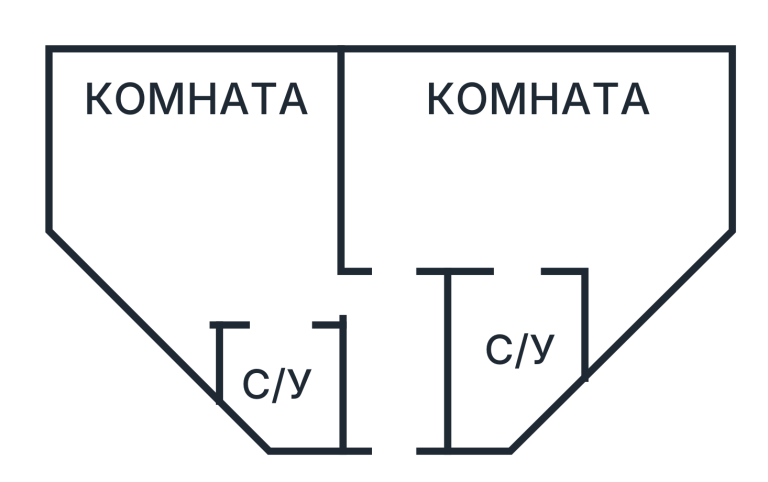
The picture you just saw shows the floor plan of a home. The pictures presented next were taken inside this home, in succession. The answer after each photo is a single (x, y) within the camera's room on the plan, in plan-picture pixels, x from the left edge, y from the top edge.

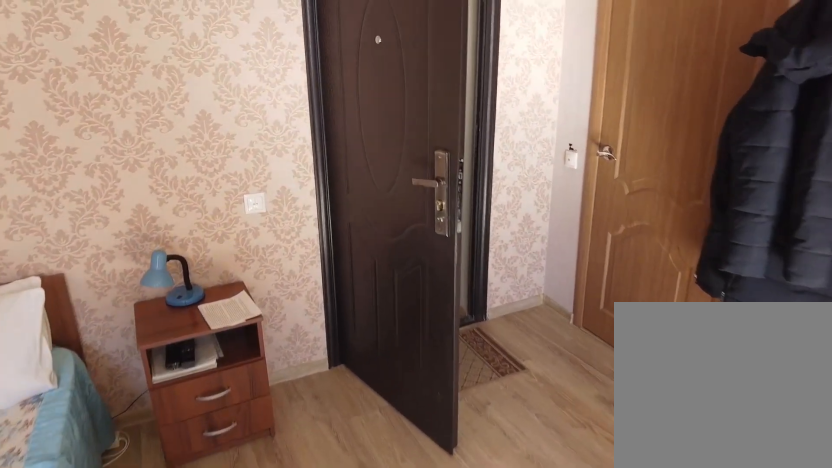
(304, 234)
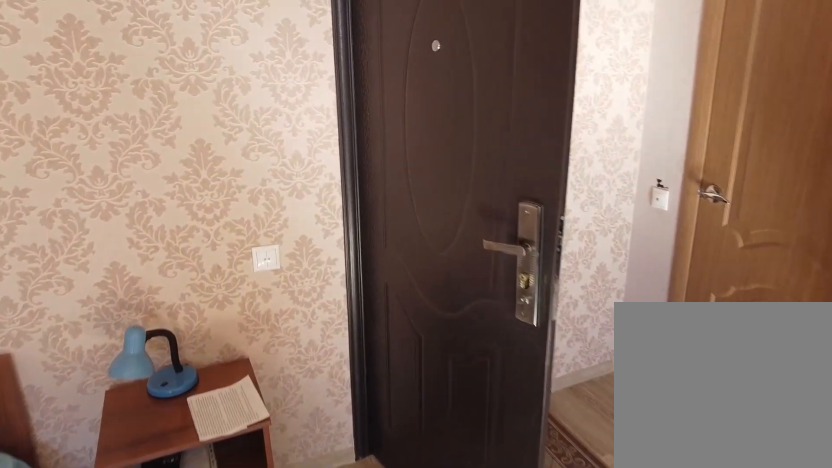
(304, 234)
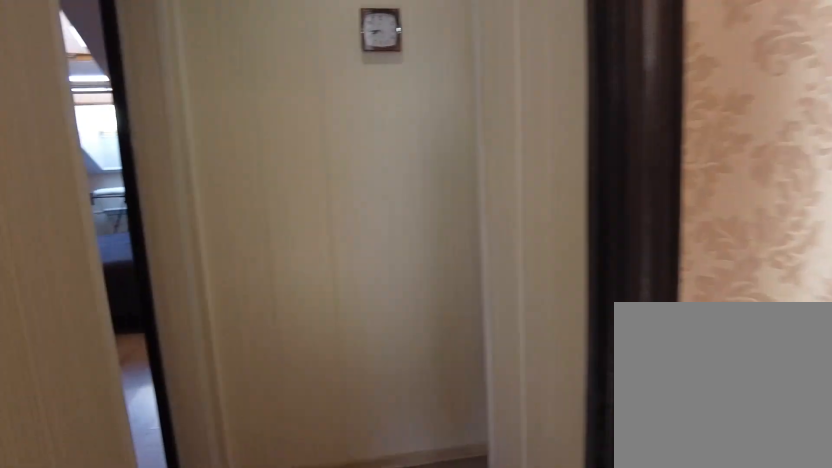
(321, 295)
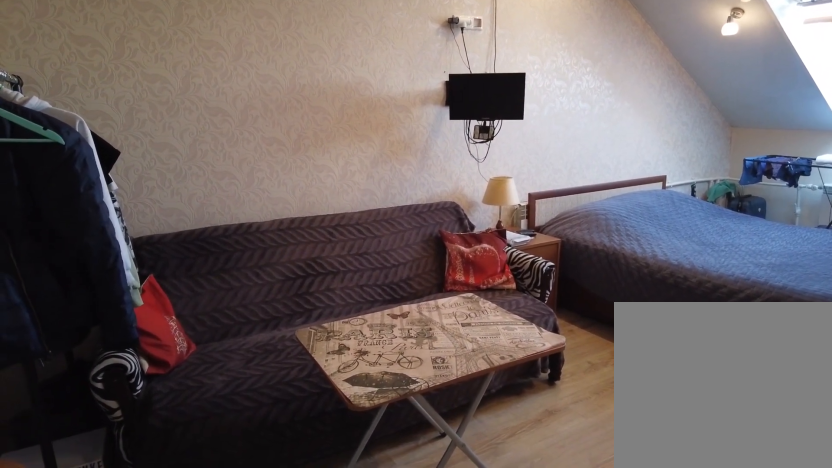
(431, 232)
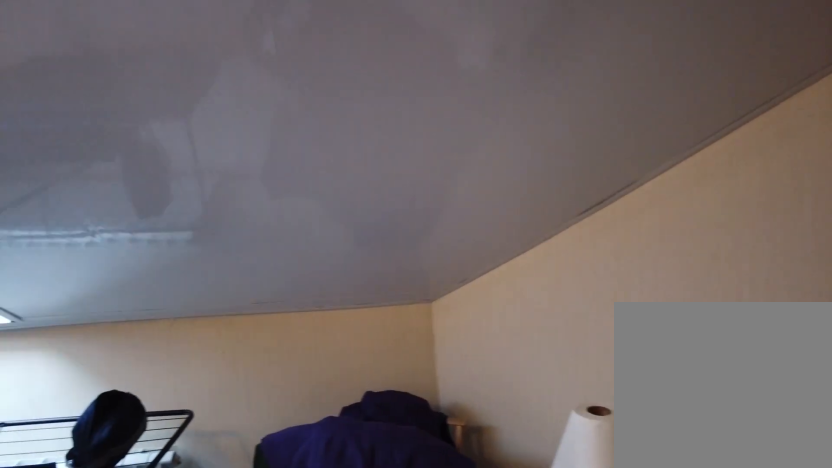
(431, 232)
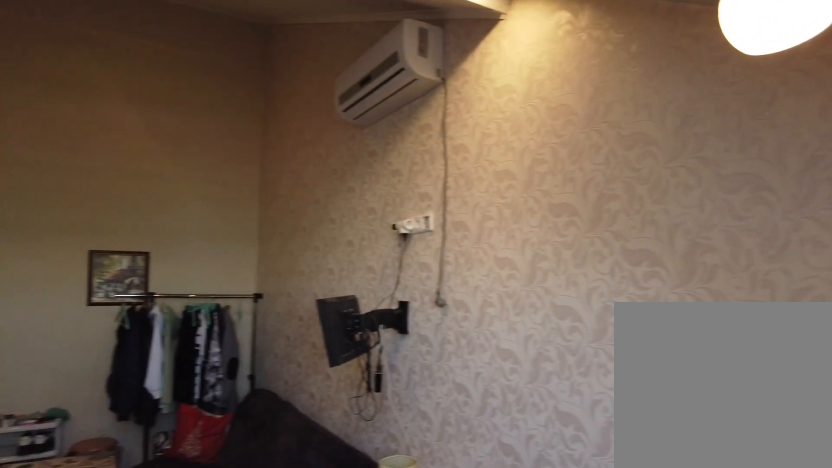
(694, 201)
